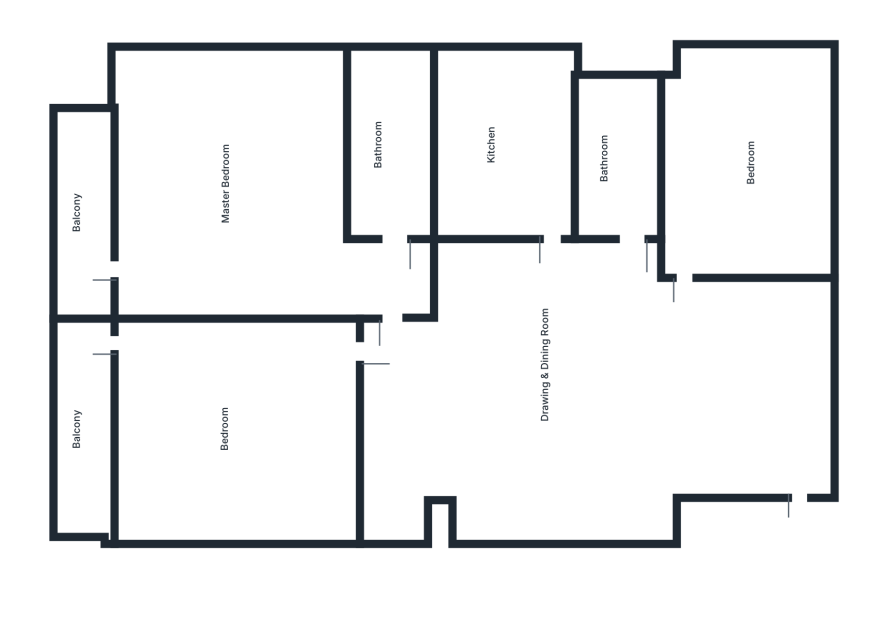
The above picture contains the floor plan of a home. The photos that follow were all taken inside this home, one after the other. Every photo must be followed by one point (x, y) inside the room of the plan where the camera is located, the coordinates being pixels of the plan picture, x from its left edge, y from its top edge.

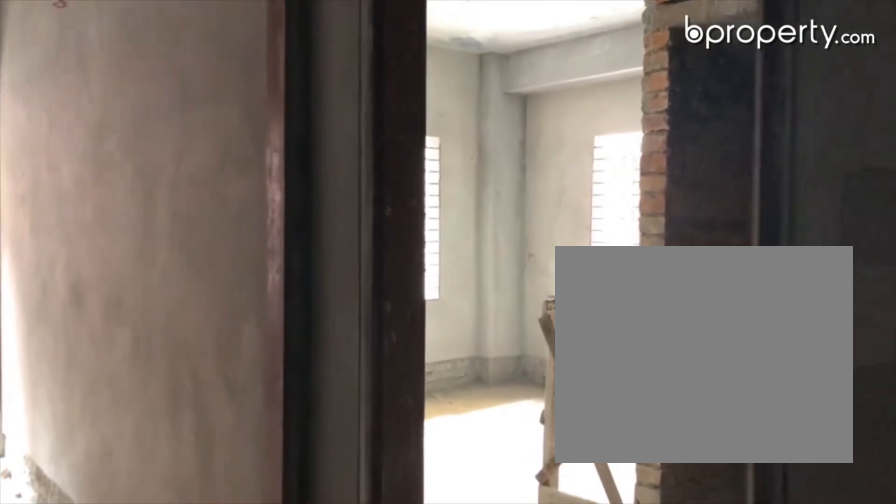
(398, 344)
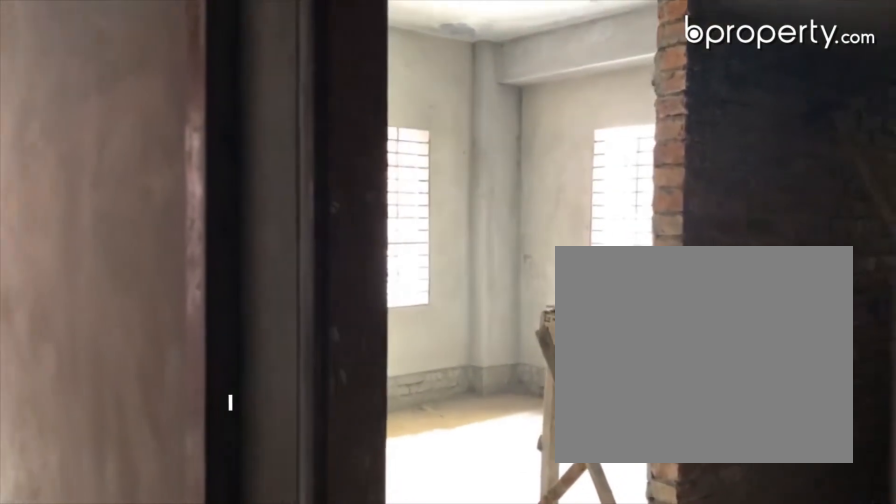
(398, 344)
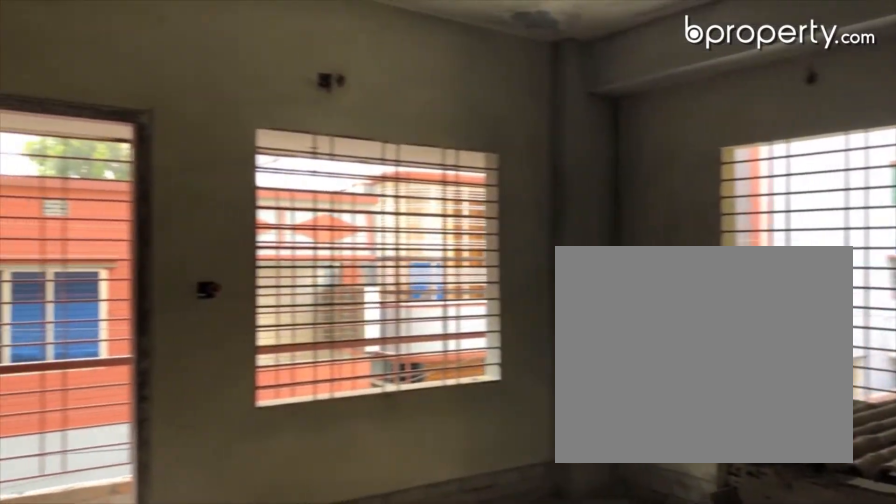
(260, 185)
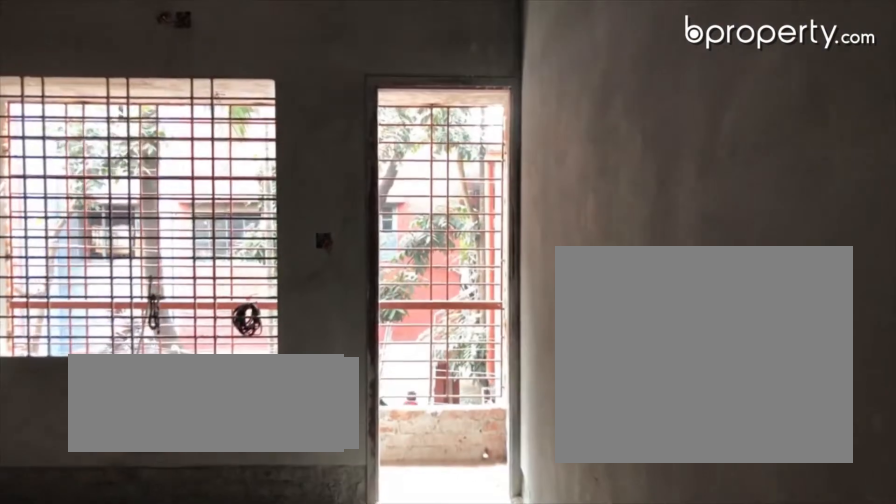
(282, 414)
